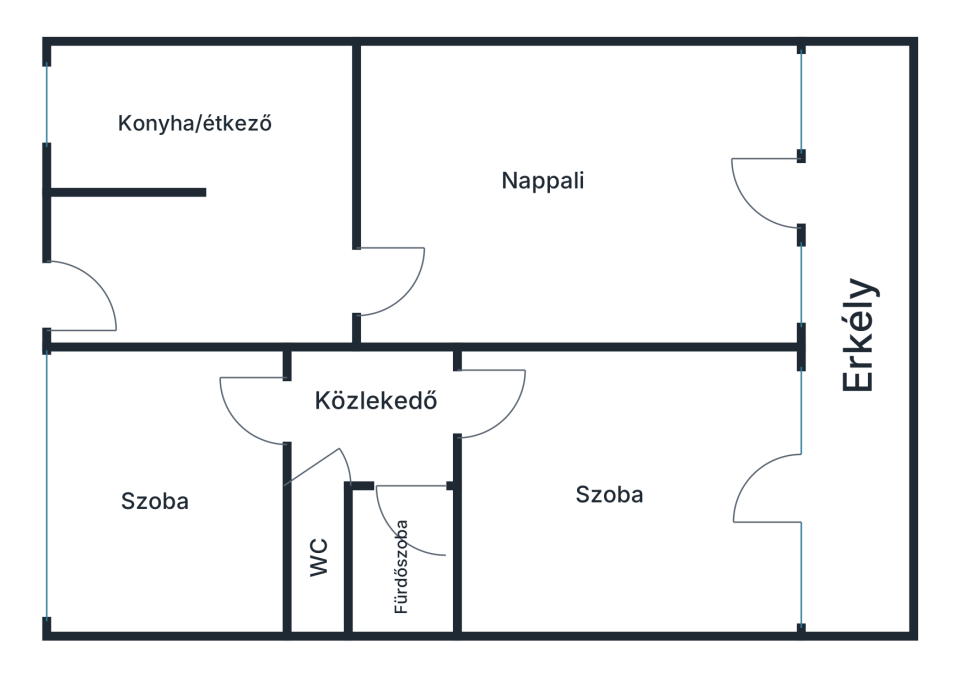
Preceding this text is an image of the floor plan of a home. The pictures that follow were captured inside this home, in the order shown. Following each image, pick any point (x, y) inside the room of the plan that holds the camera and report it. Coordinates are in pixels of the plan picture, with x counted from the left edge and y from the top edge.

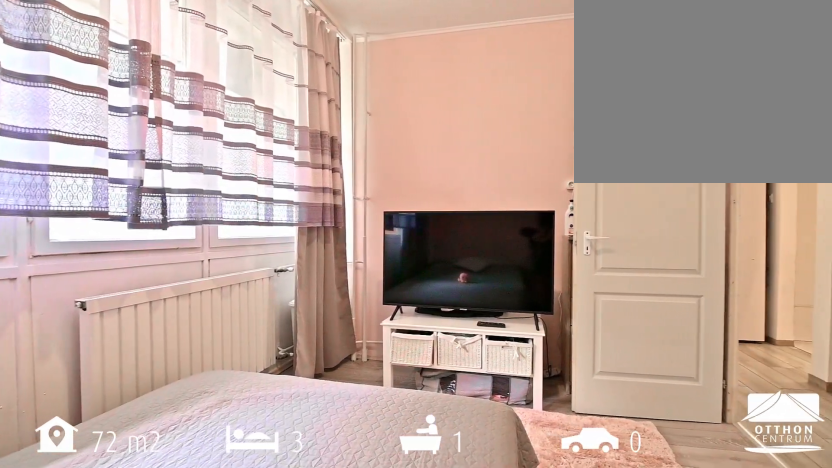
(161, 547)
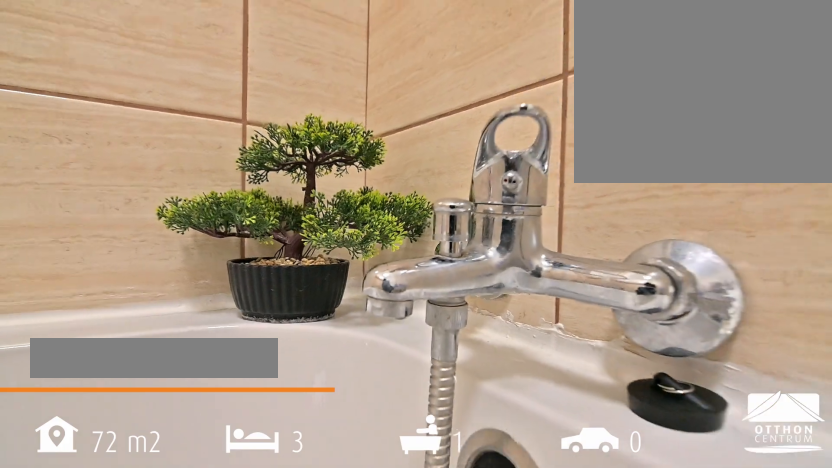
(430, 570)
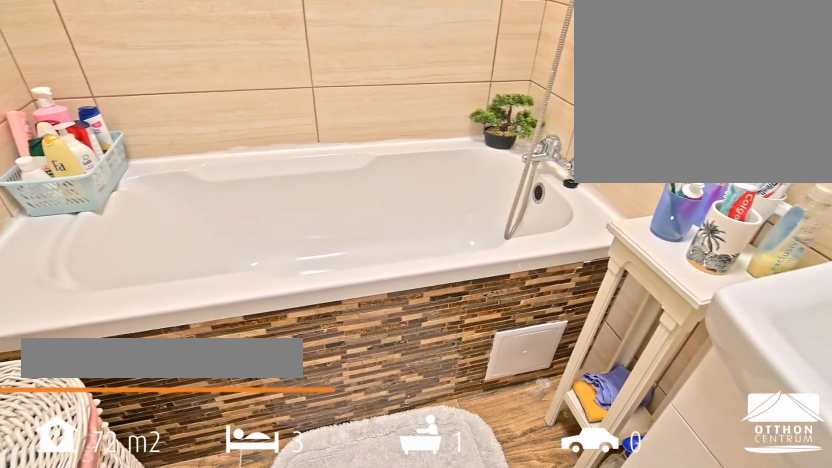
(430, 570)
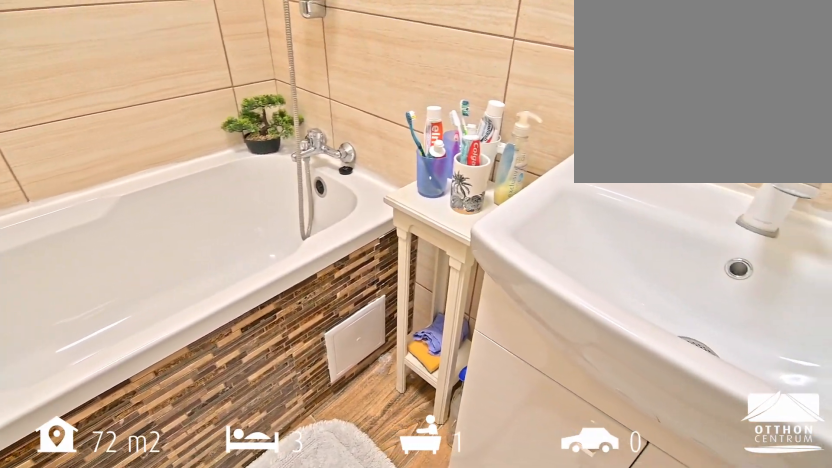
(430, 570)
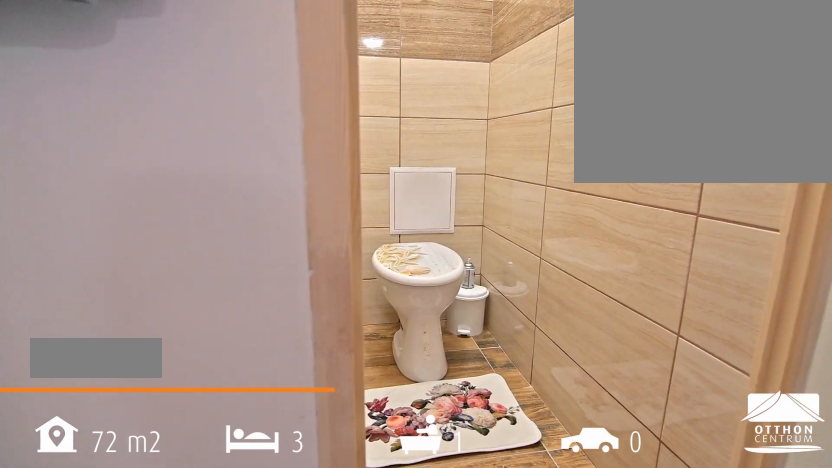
(320, 598)
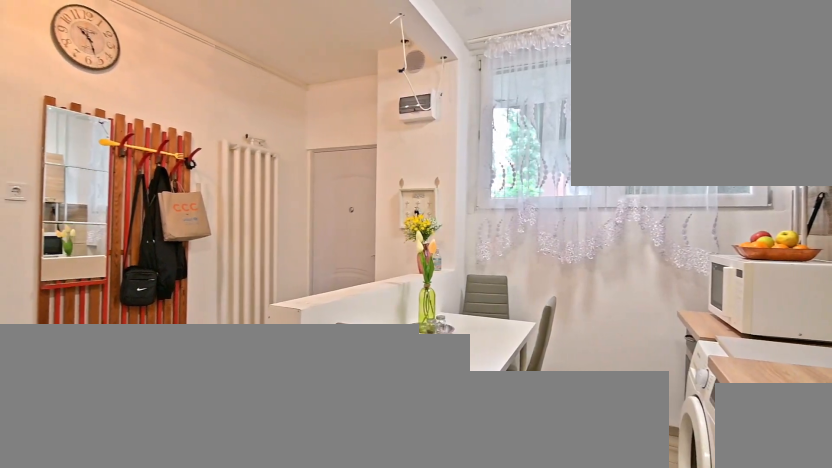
(203, 169)
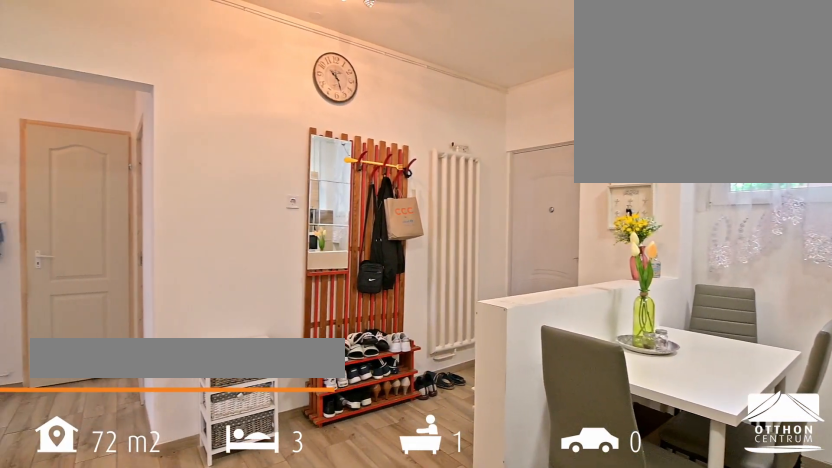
(203, 169)
